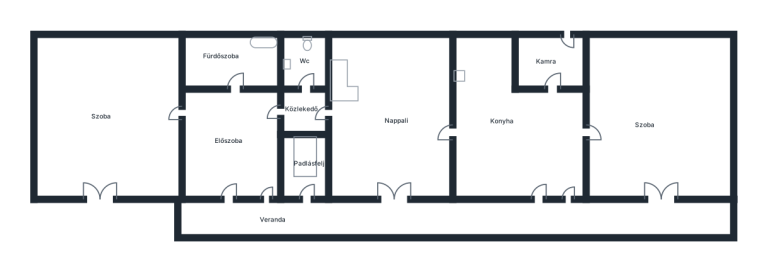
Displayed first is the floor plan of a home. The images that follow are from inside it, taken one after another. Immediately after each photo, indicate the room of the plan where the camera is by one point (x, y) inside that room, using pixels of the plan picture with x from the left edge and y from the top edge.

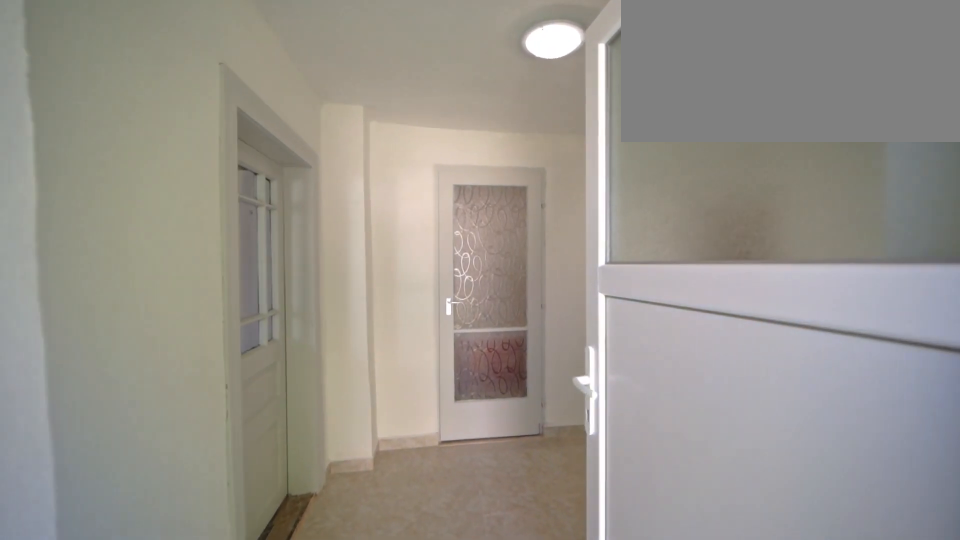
(233, 150)
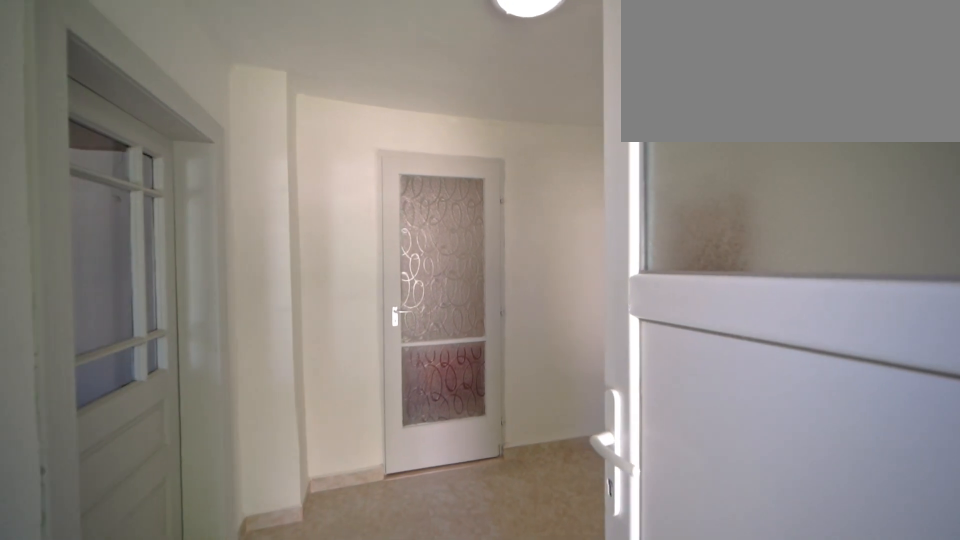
(233, 150)
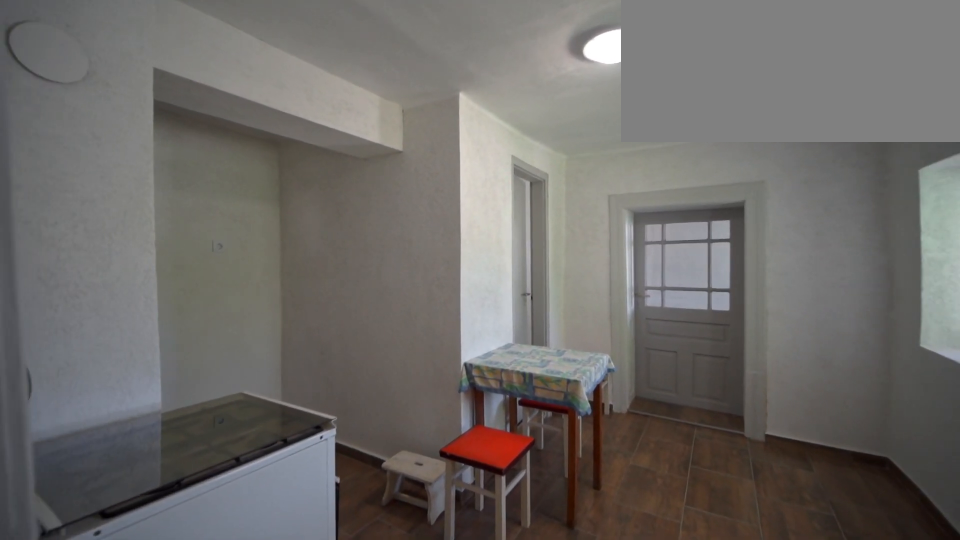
(517, 121)
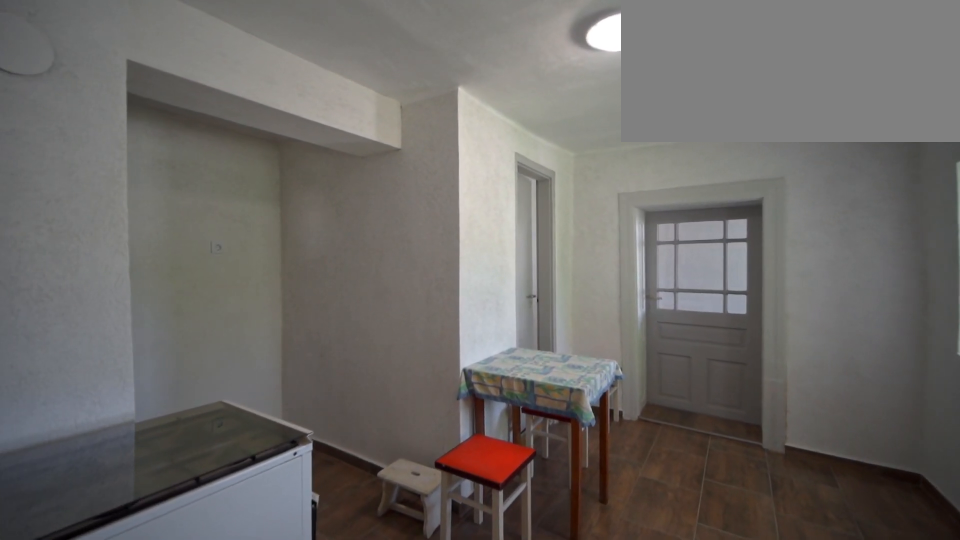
(517, 121)
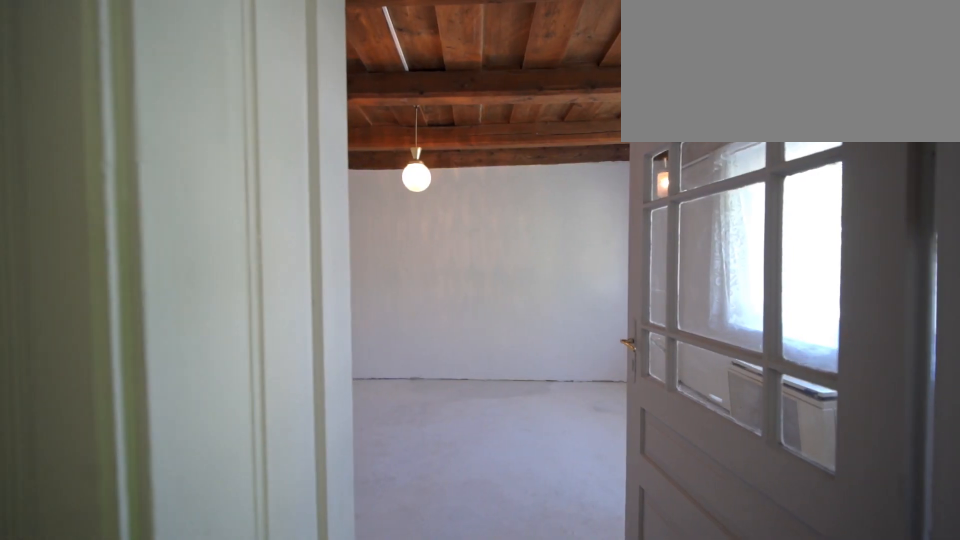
(664, 119)
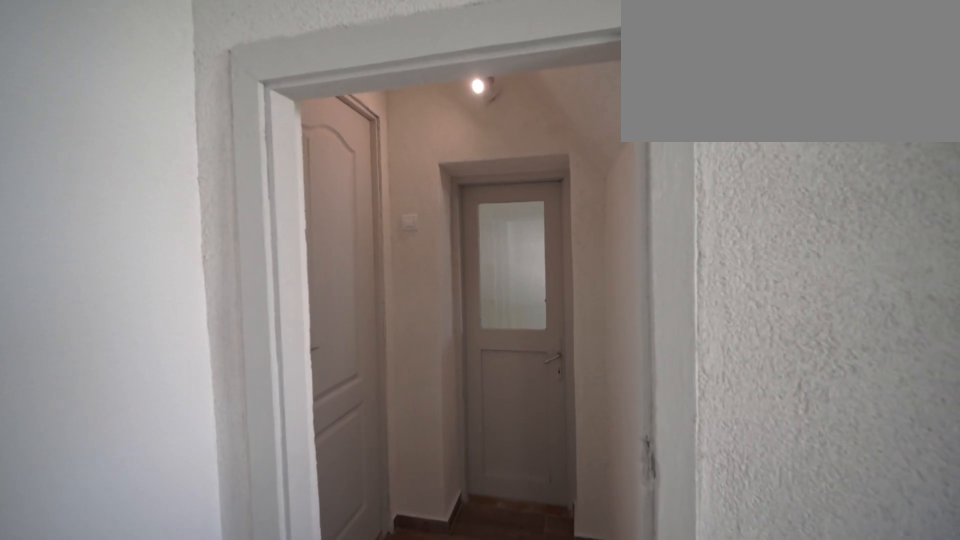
(307, 107)
